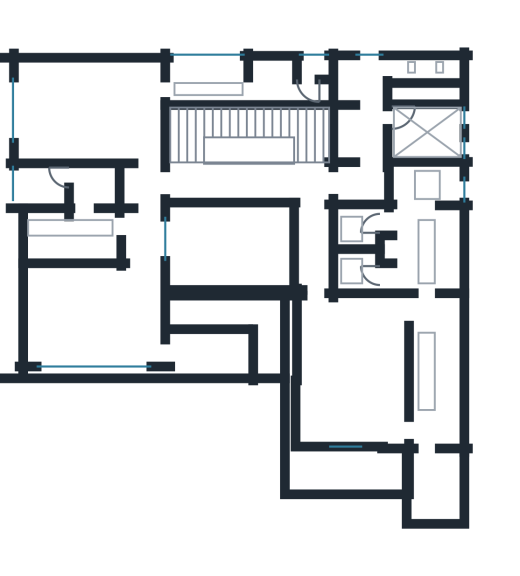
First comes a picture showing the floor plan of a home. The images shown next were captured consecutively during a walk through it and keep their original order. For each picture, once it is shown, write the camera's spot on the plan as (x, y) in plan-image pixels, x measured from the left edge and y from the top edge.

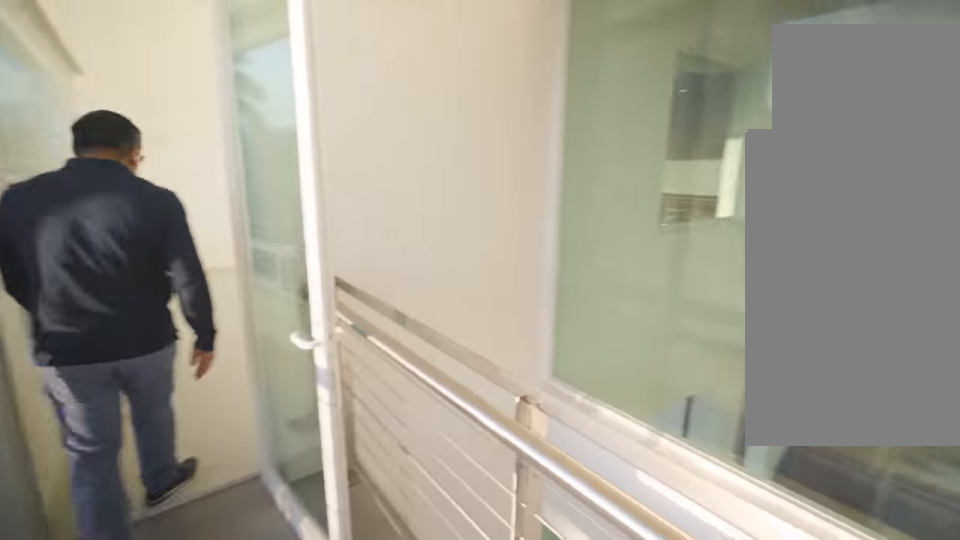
(210, 354)
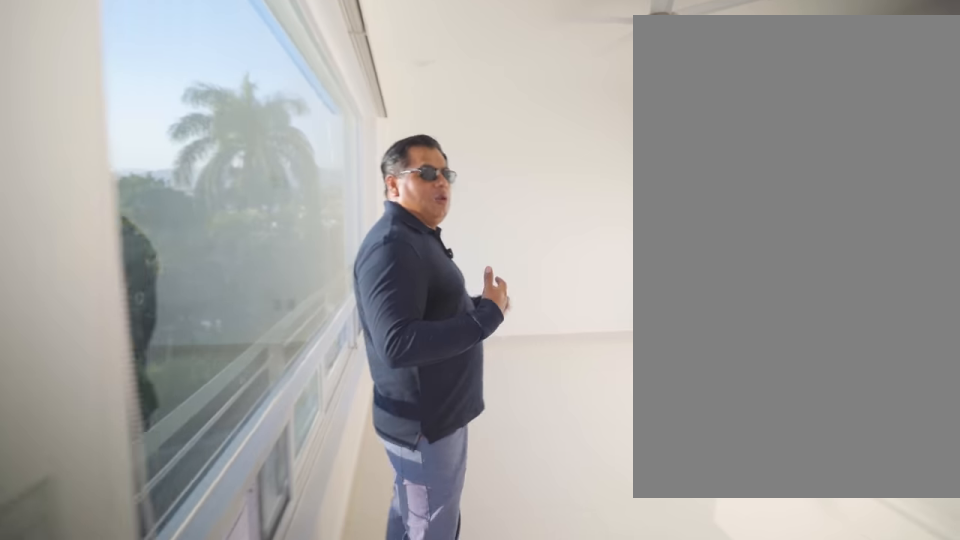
(153, 349)
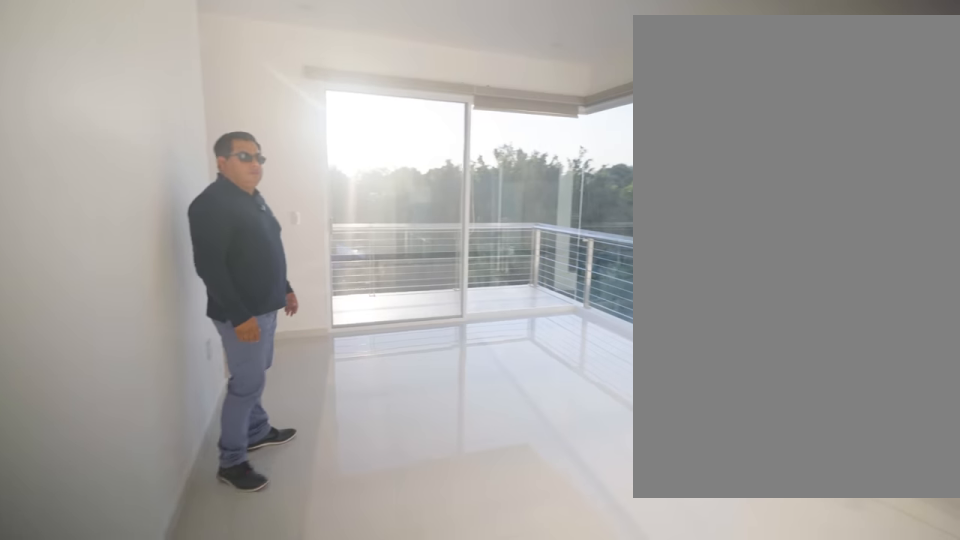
(381, 322)
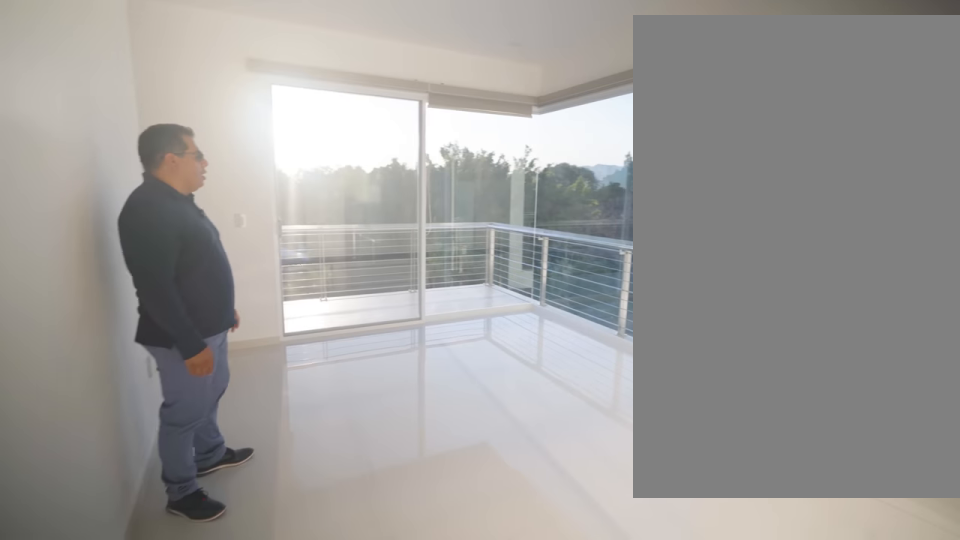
(381, 322)
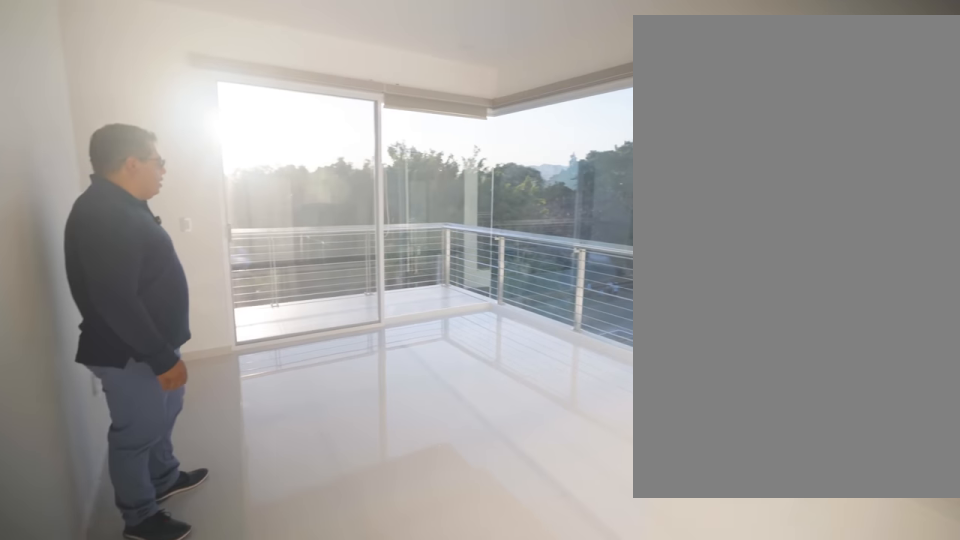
(380, 322)
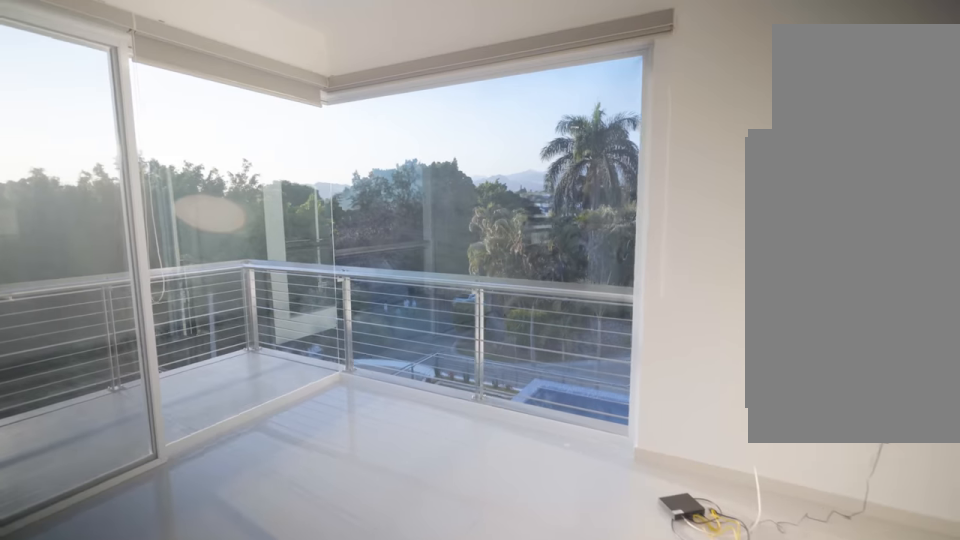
(335, 392)
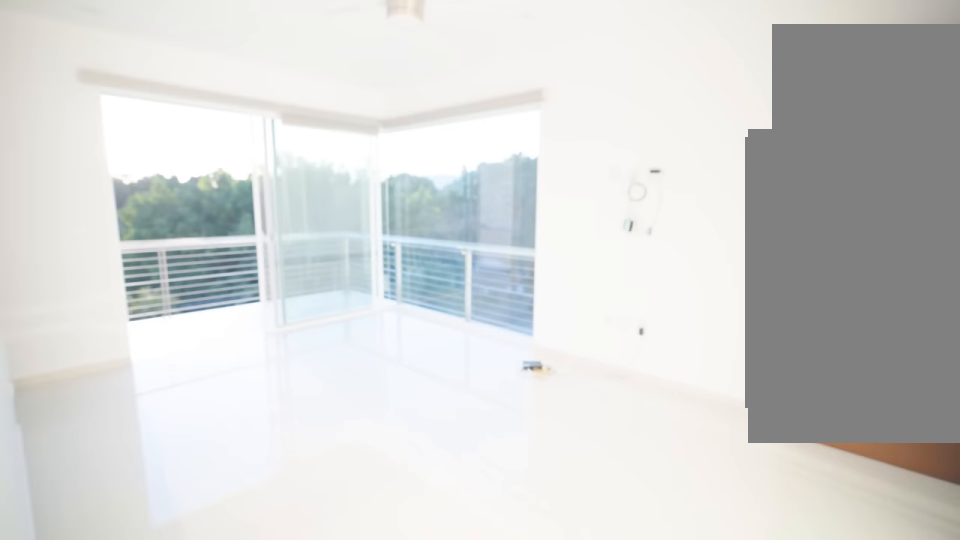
(393, 315)
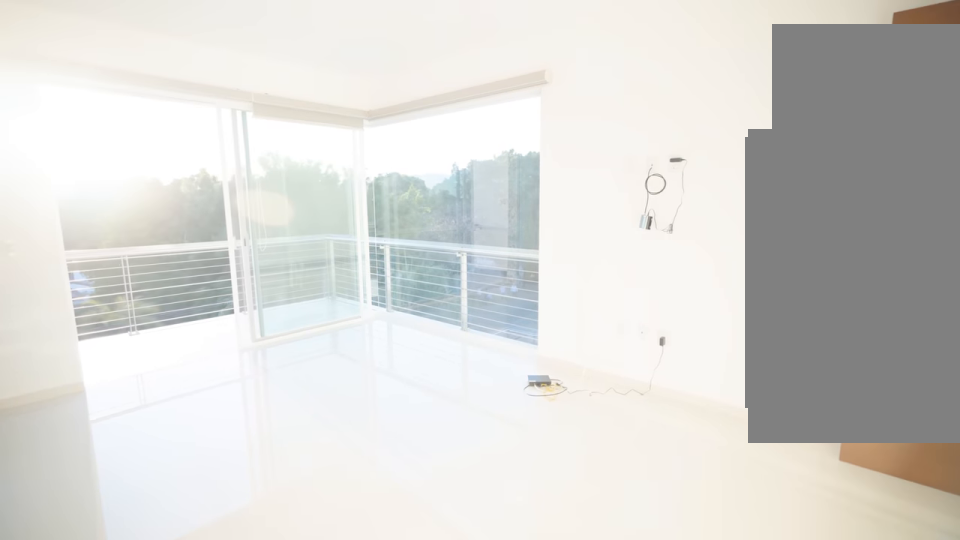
(393, 315)
